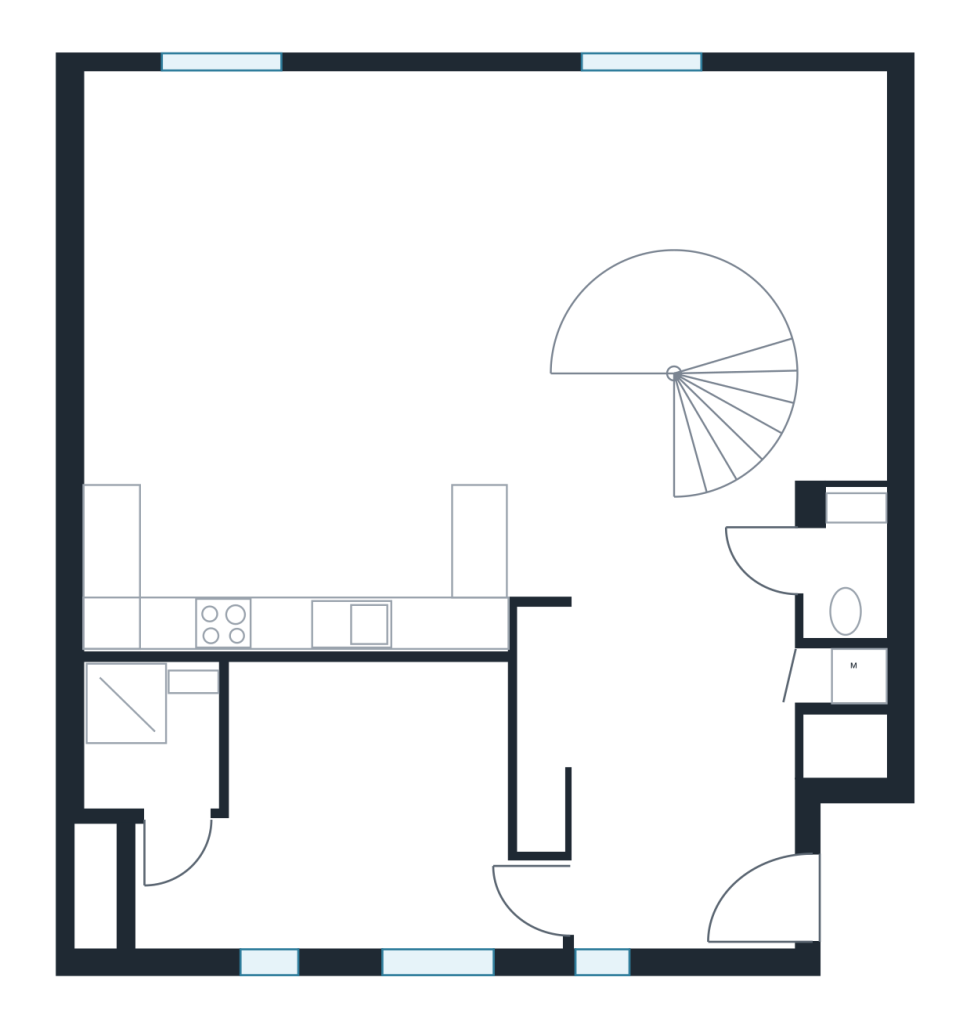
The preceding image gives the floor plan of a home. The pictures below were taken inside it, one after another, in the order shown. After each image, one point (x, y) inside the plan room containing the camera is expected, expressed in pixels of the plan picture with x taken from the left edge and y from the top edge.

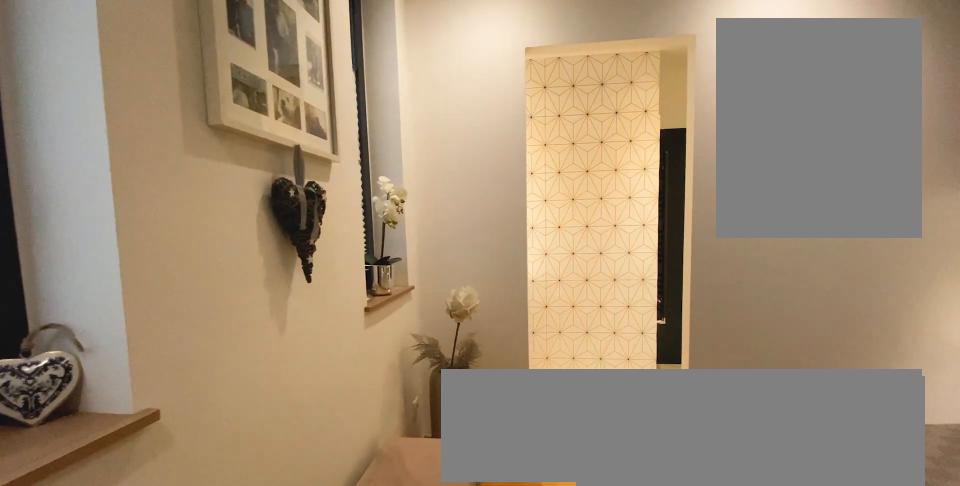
(359, 789)
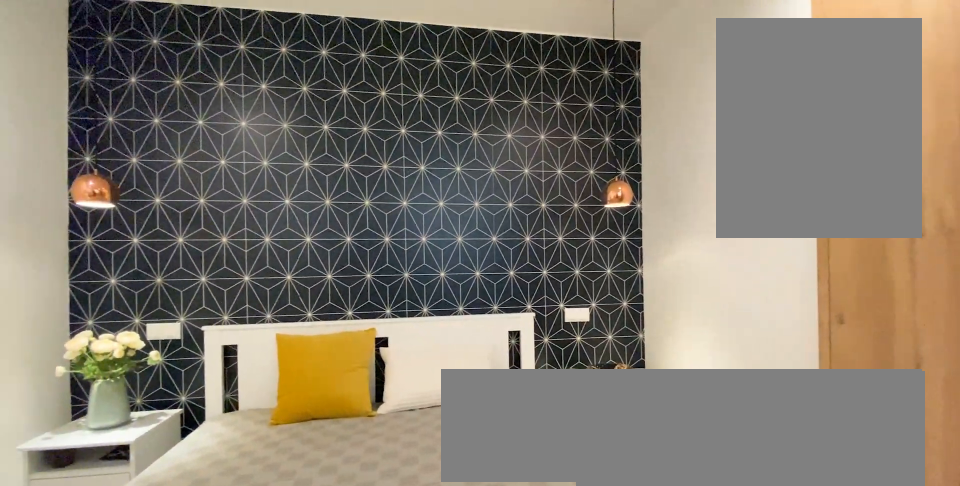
(359, 789)
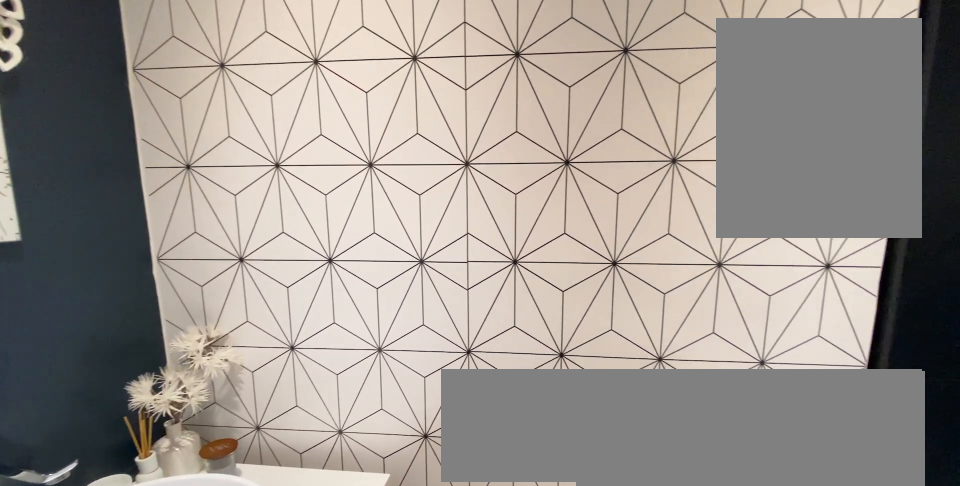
(163, 789)
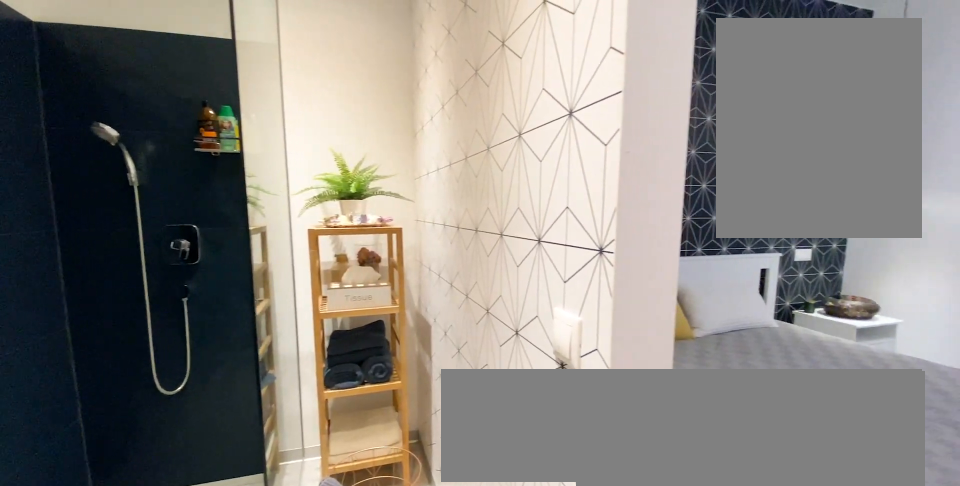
(163, 789)
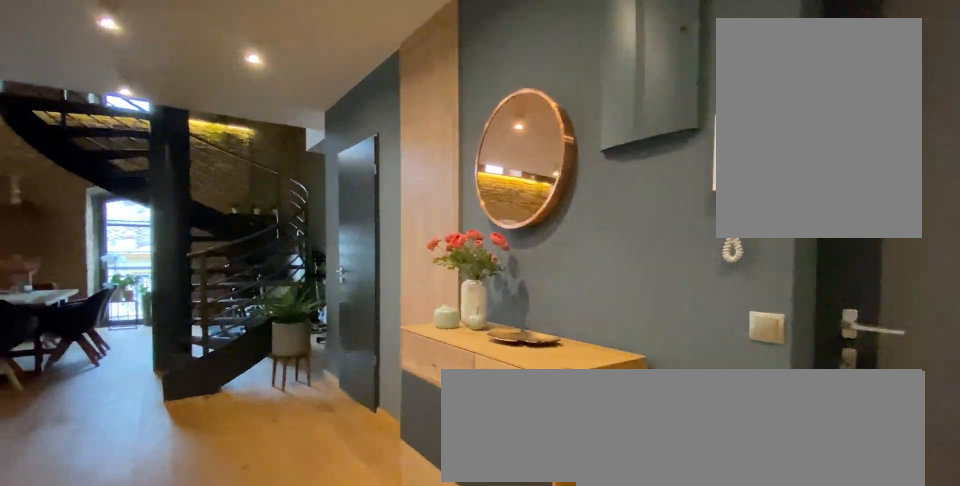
(690, 789)
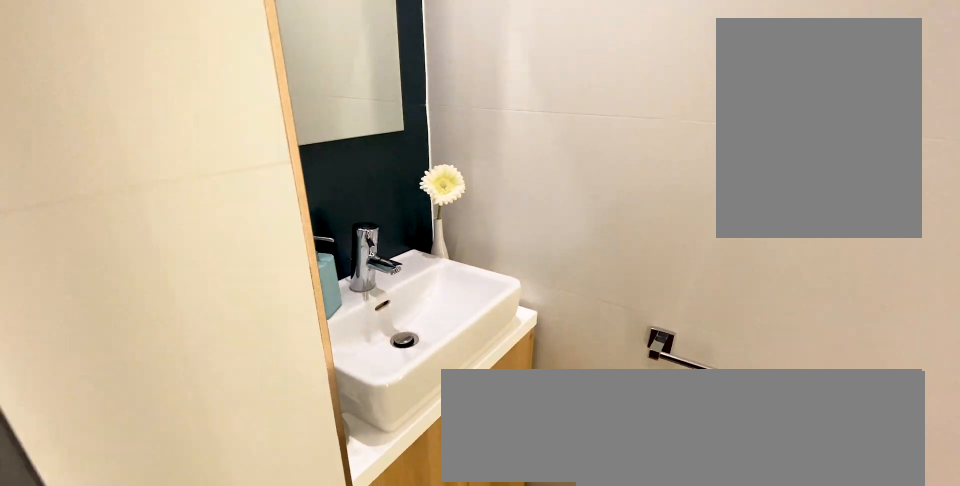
(845, 575)
